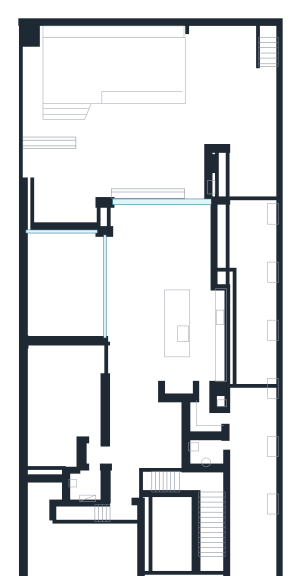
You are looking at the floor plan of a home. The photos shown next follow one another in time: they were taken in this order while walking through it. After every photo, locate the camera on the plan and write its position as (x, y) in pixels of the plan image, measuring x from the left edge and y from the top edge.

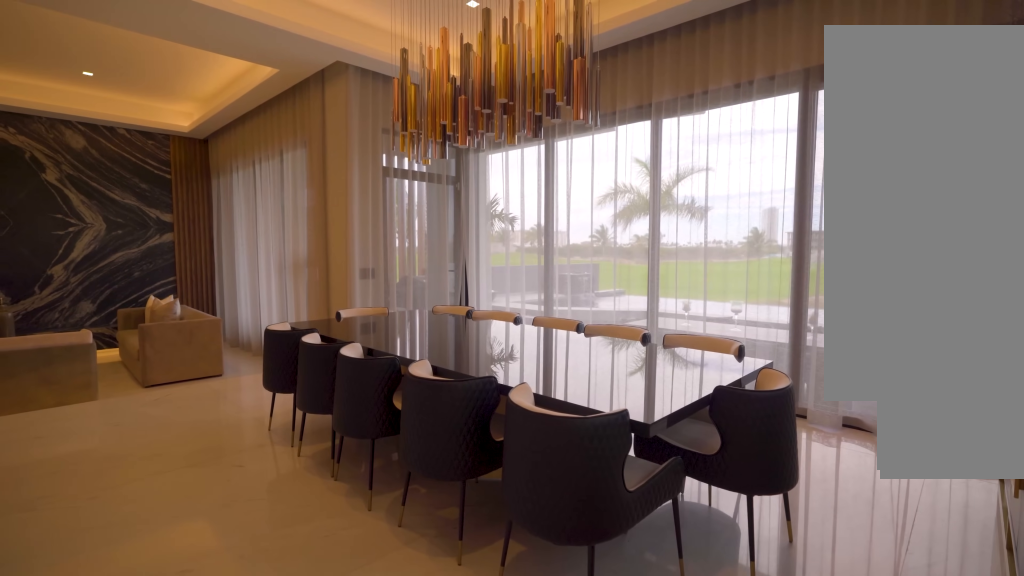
(185, 275)
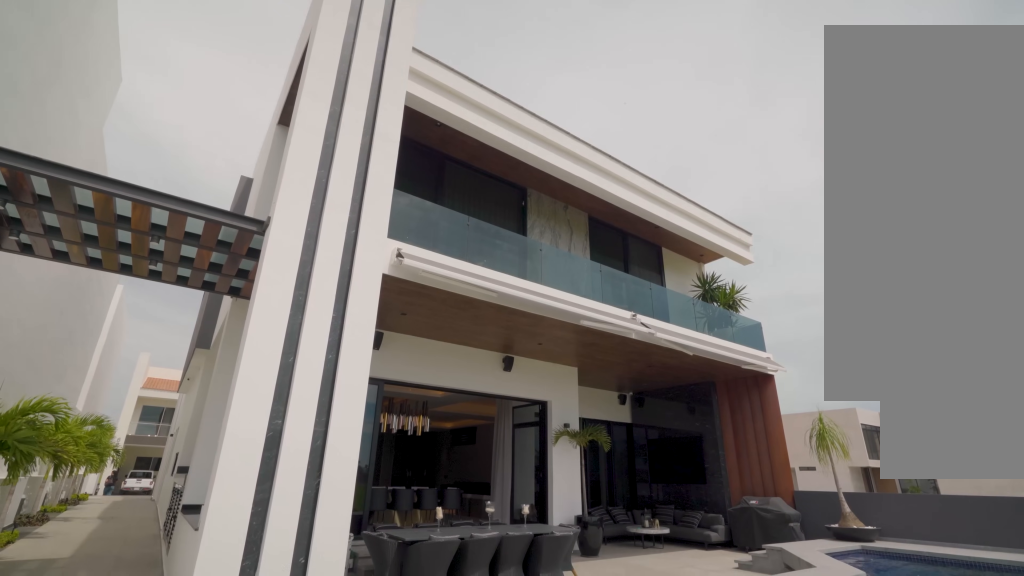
(238, 75)
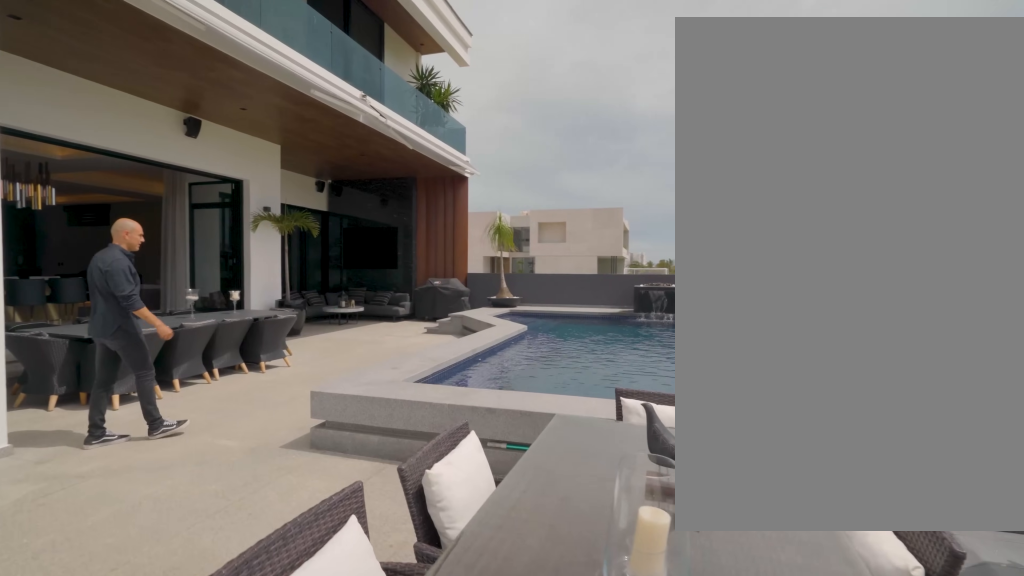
(219, 126)
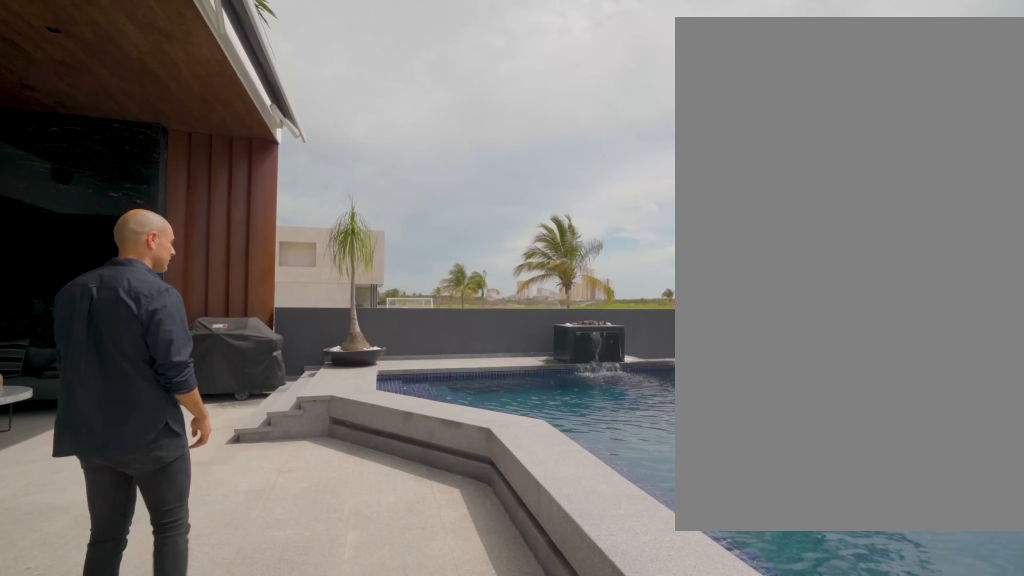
(114, 125)
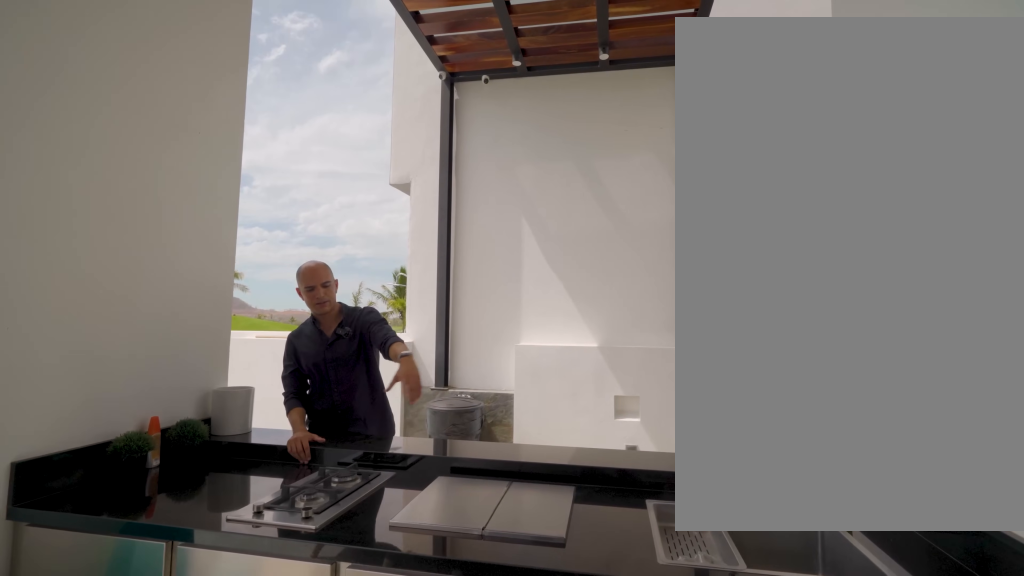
(189, 178)
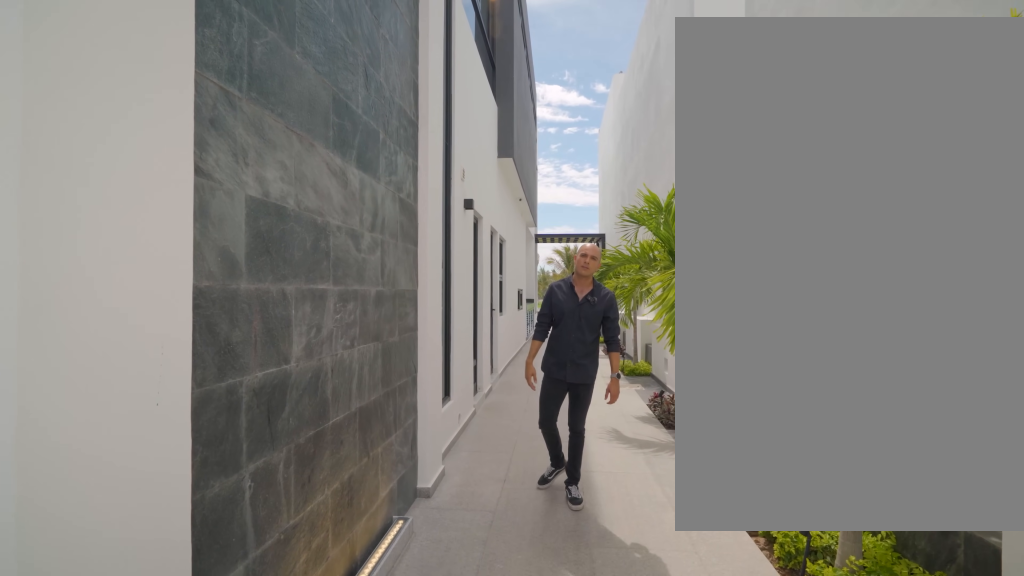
(256, 560)
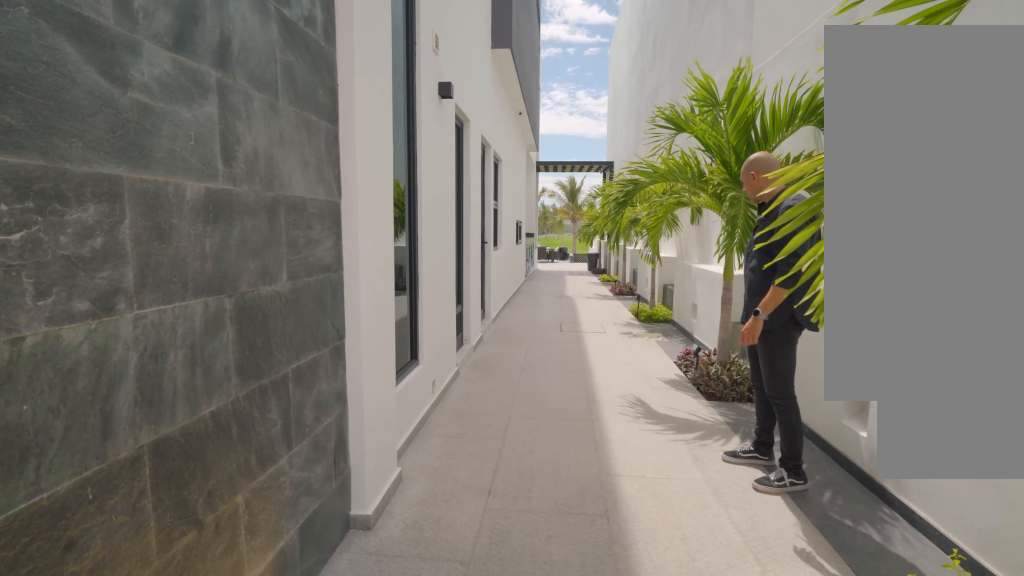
(249, 527)
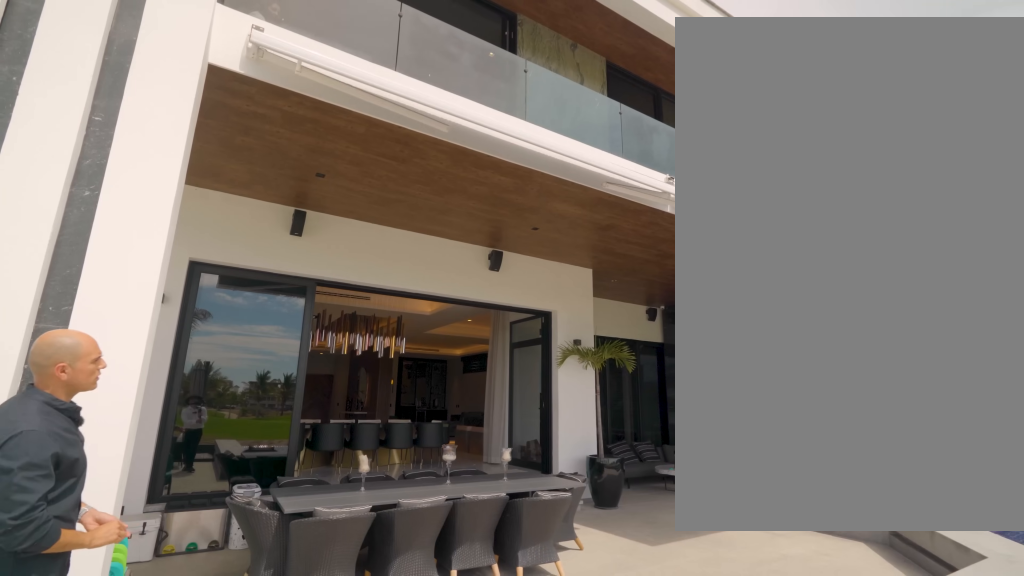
(196, 148)
